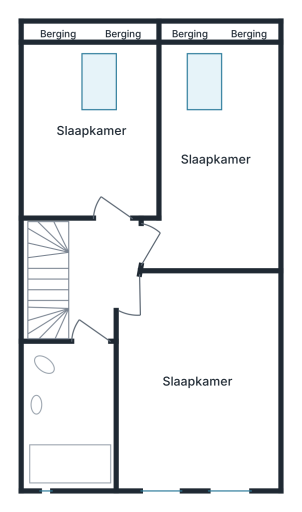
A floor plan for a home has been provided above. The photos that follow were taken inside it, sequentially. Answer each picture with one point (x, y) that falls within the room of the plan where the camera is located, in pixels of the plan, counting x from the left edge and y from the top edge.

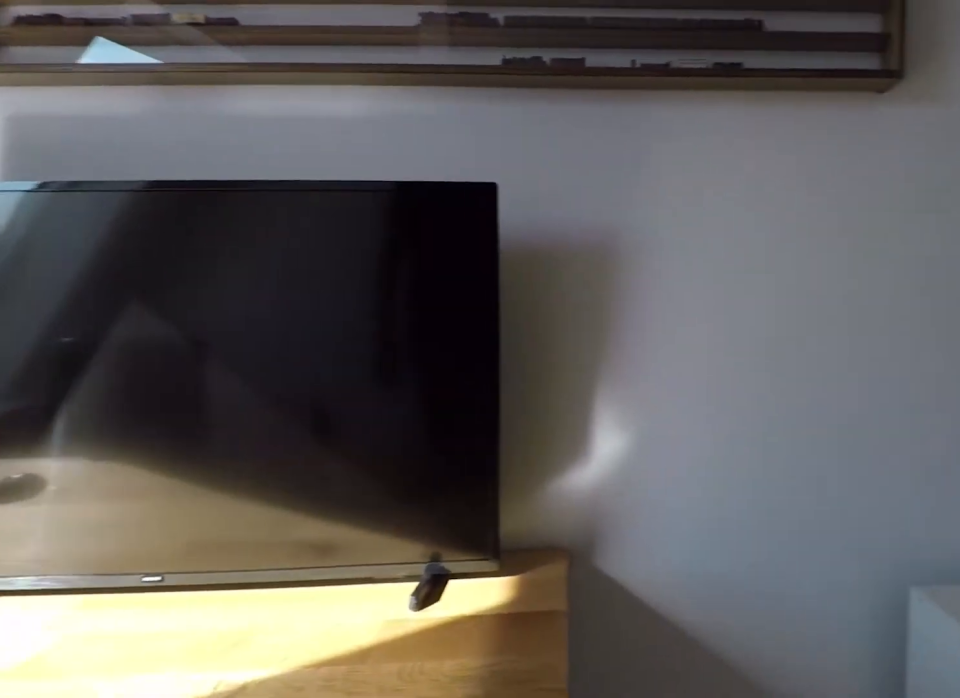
(272, 162)
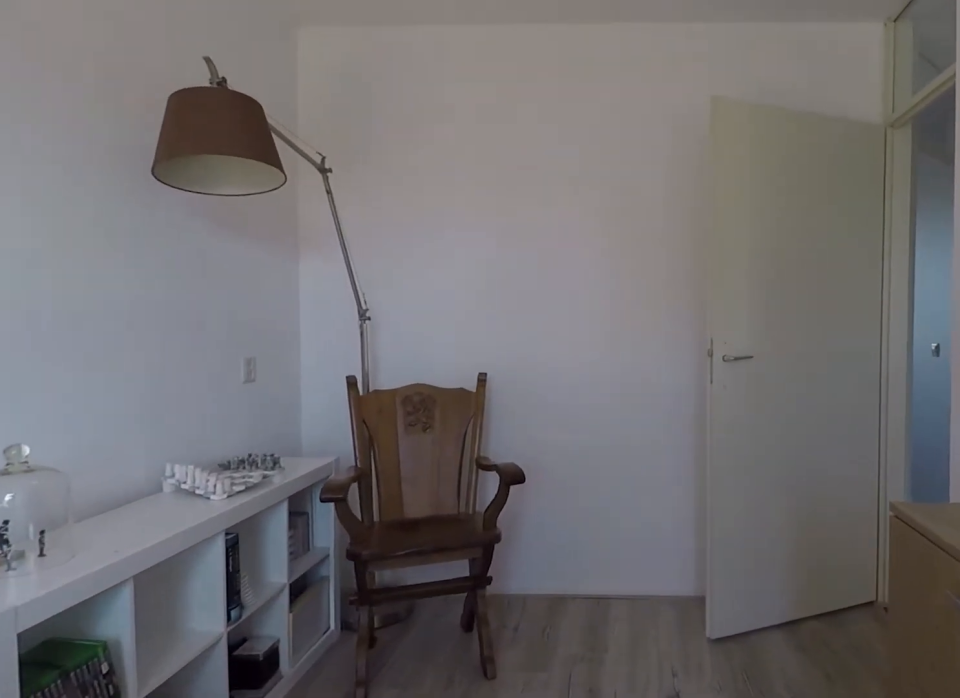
(272, 162)
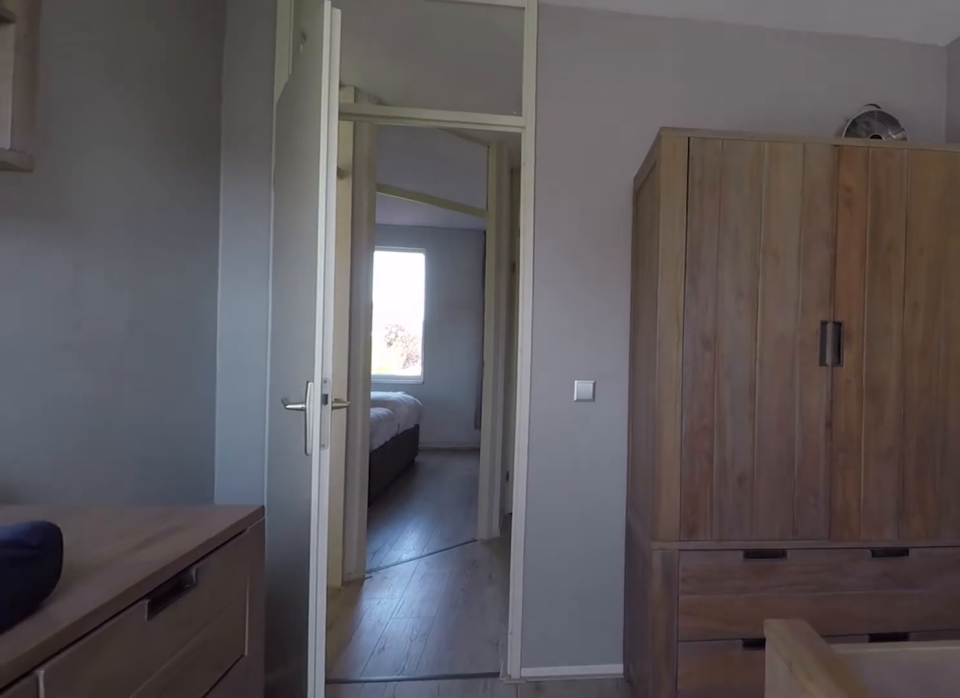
(92, 75)
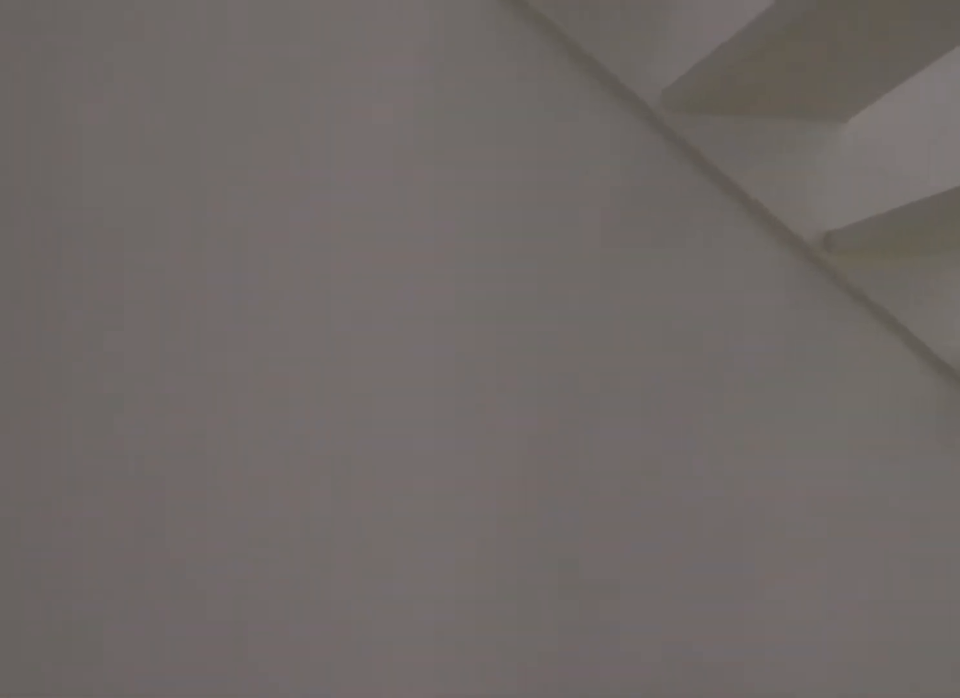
(88, 293)
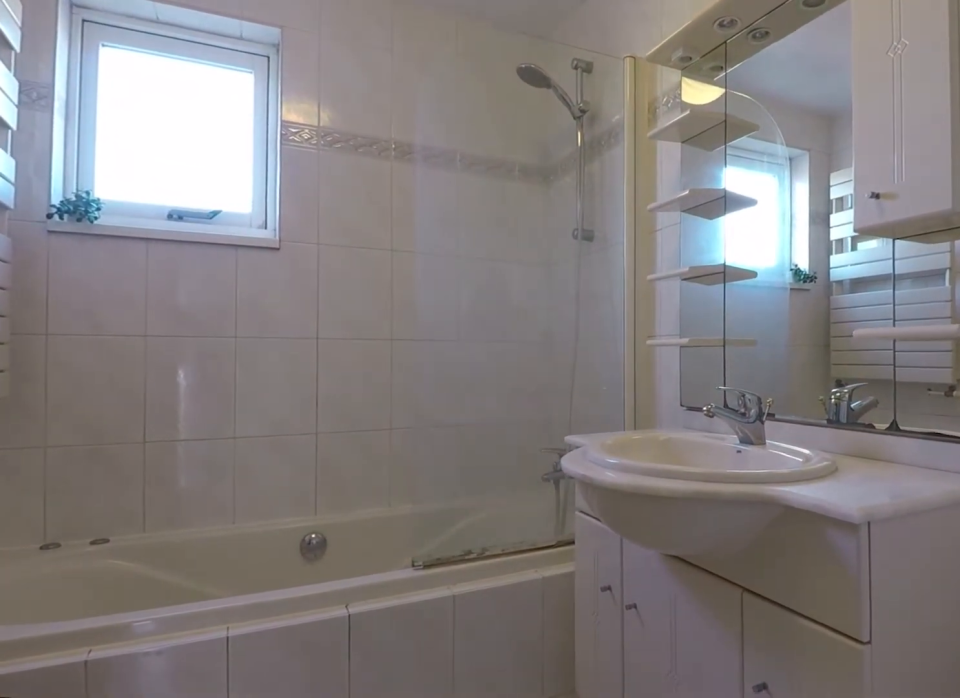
(70, 415)
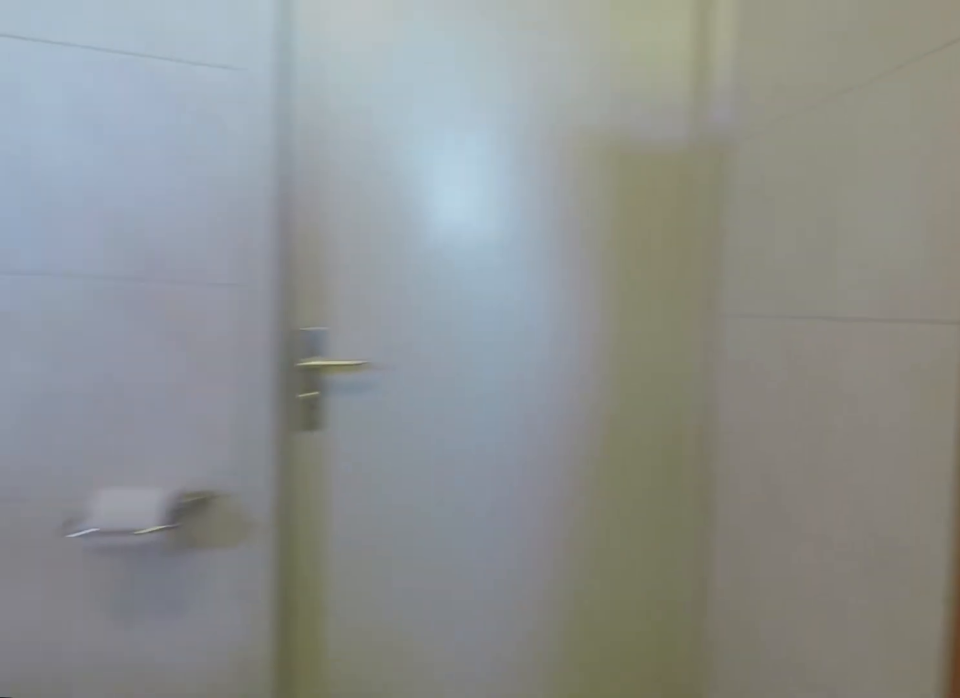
(70, 415)
